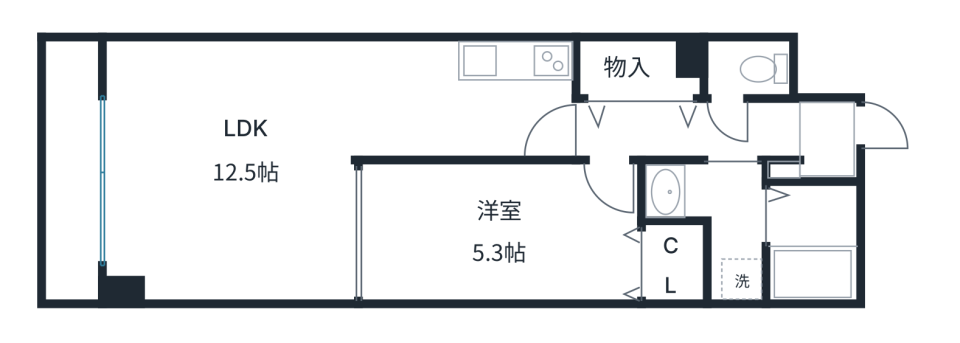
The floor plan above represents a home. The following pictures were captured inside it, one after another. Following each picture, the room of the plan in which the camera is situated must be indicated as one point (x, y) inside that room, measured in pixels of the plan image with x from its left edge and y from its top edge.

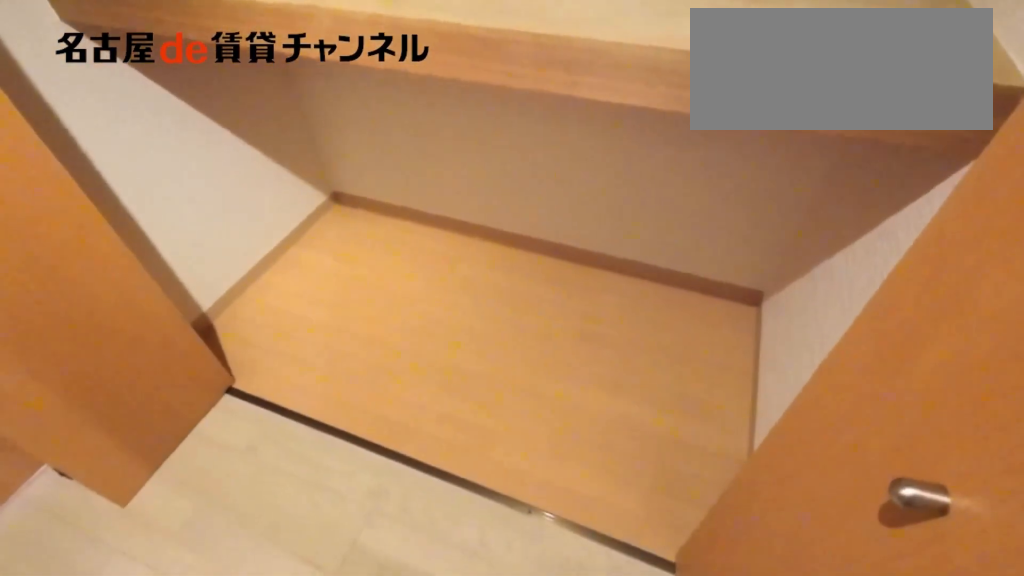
(634, 70)
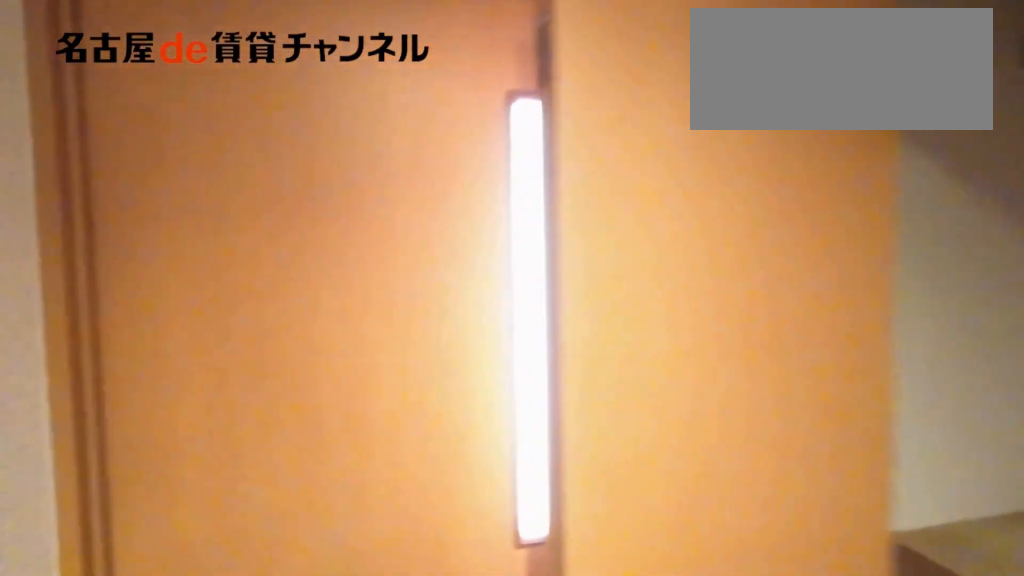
(691, 130)
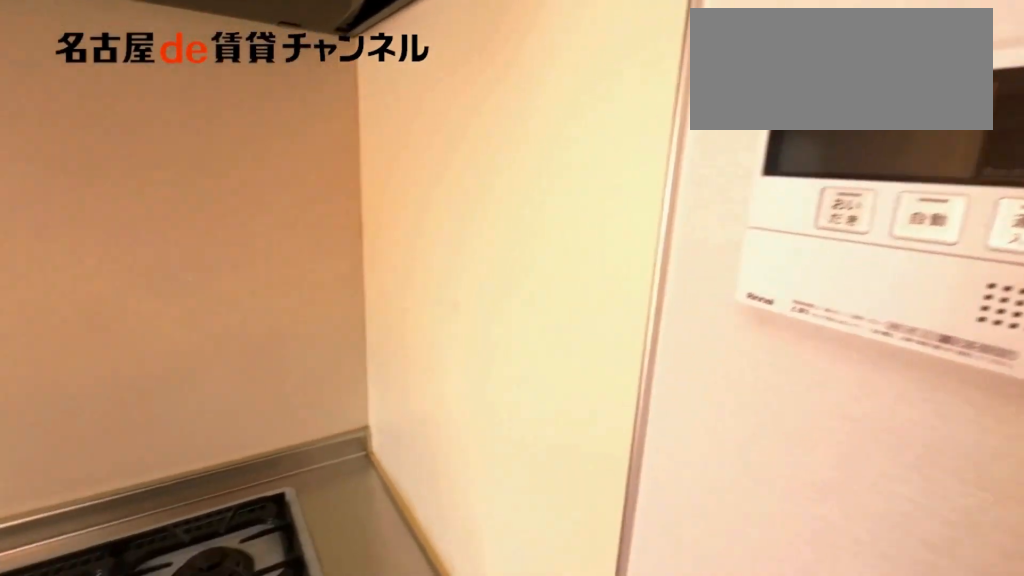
(516, 63)
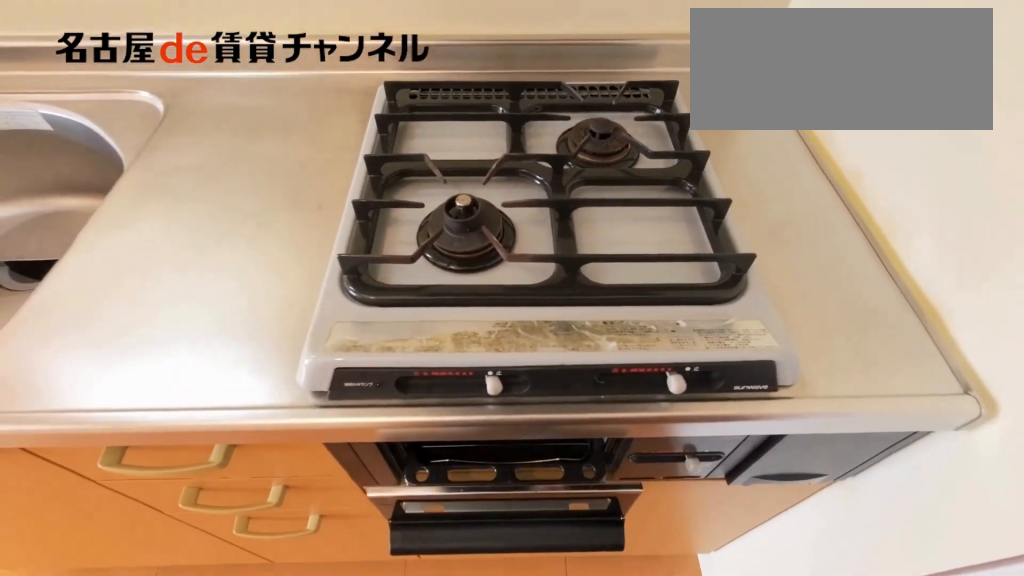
(516, 63)
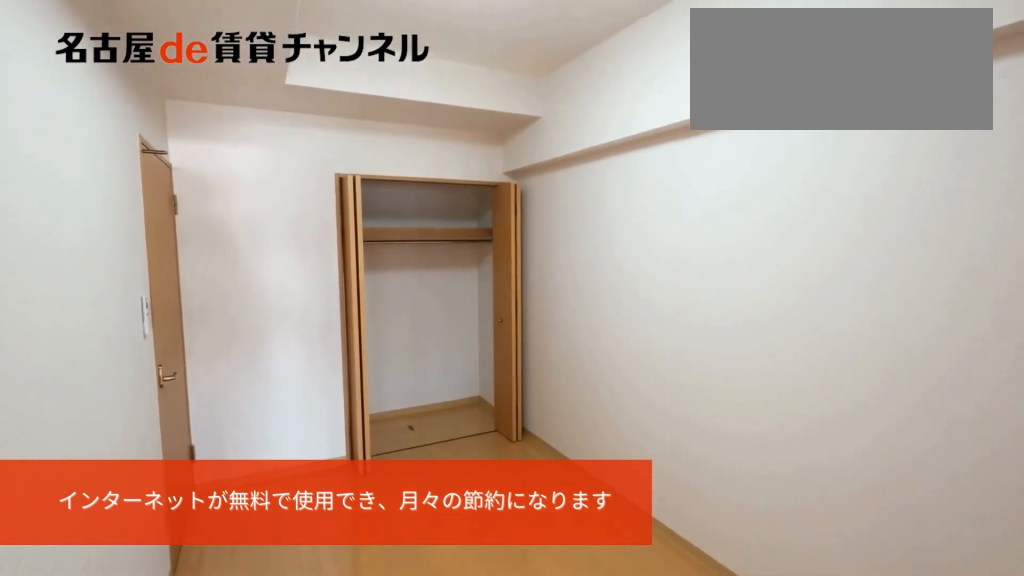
(500, 233)
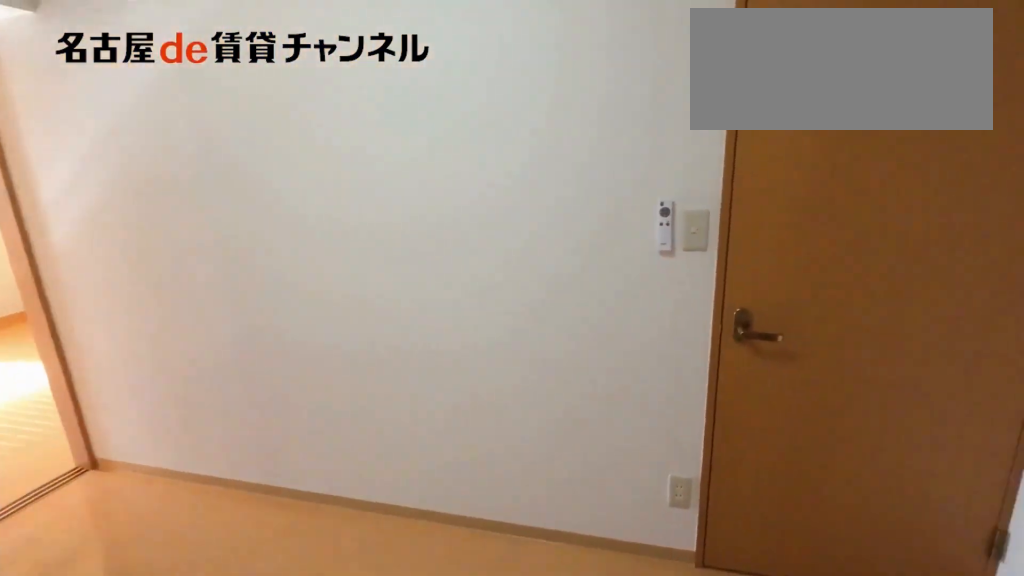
(500, 233)
